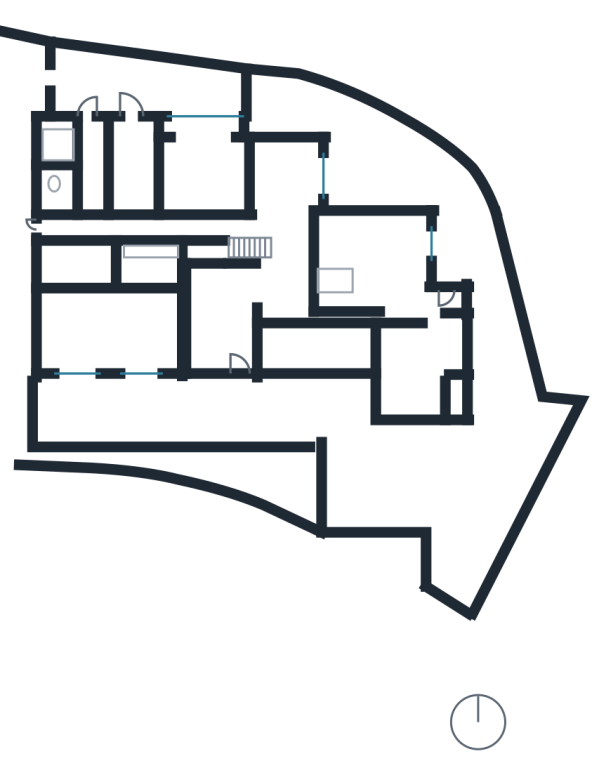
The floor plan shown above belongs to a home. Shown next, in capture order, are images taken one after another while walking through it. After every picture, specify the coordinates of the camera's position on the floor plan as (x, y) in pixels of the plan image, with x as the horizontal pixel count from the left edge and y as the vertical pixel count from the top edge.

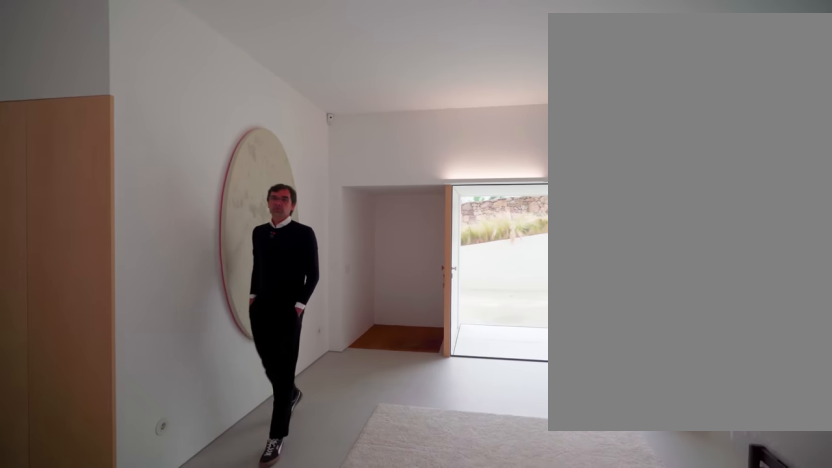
(209, 281)
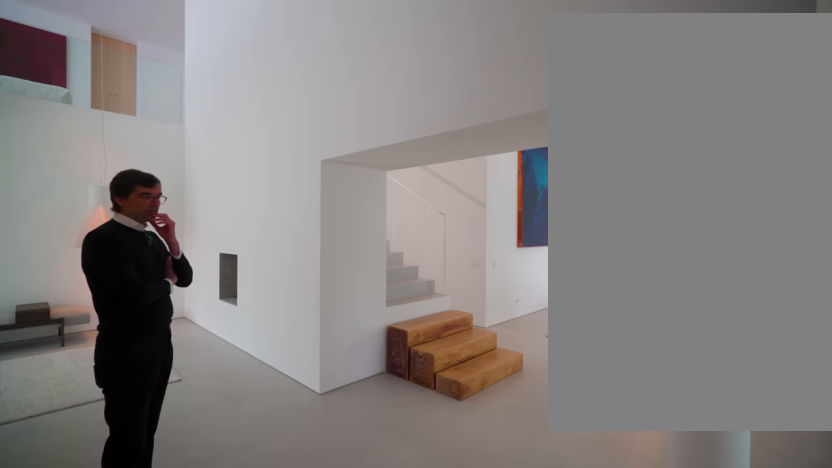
(298, 285)
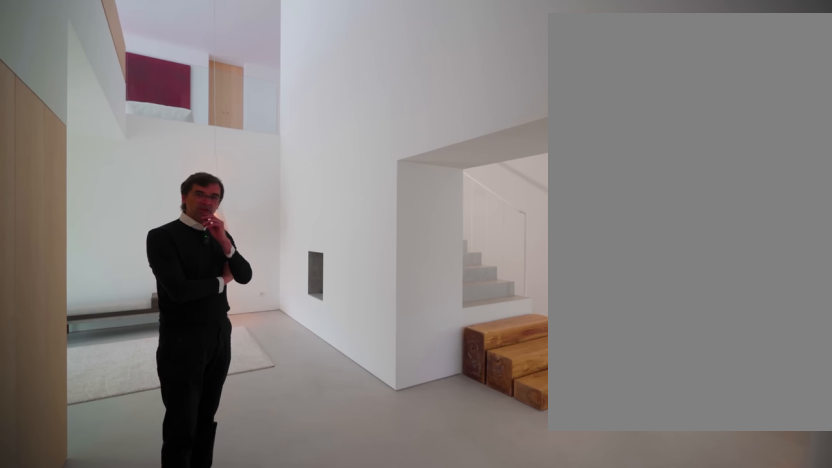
(299, 285)
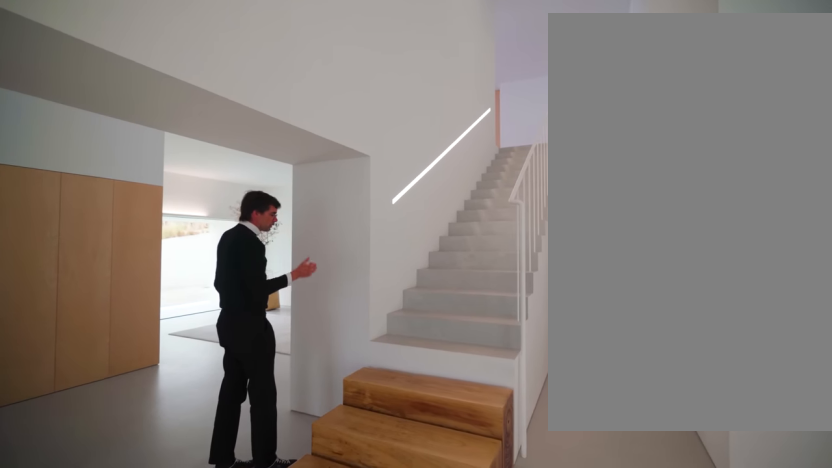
(306, 229)
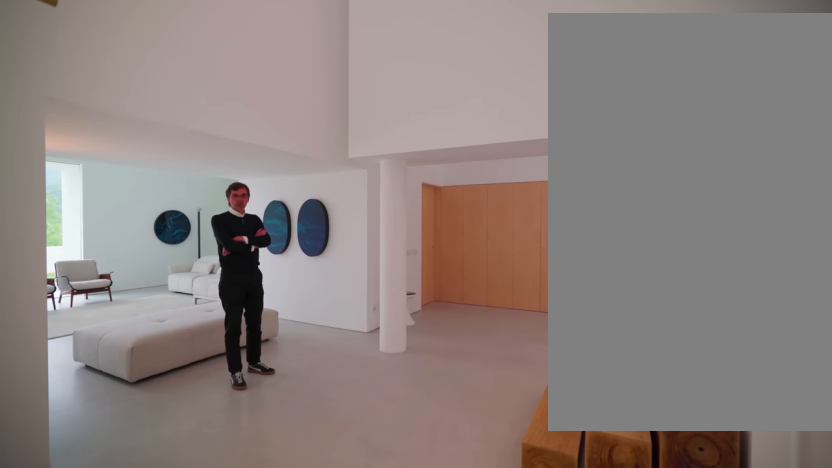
(281, 220)
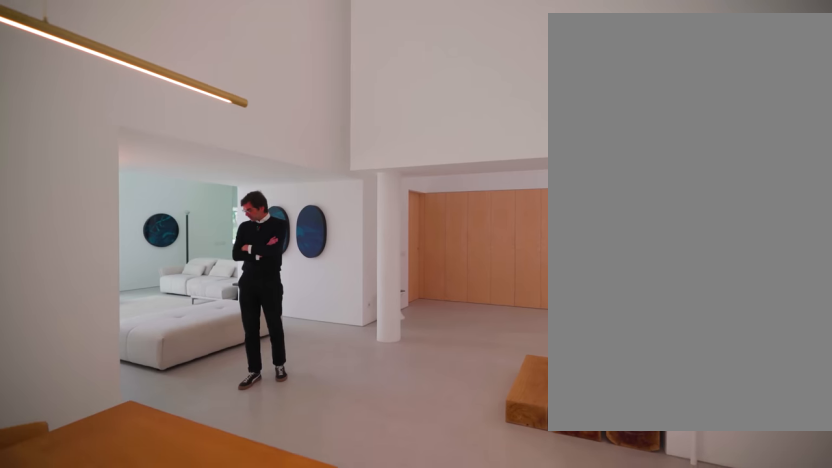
(266, 206)
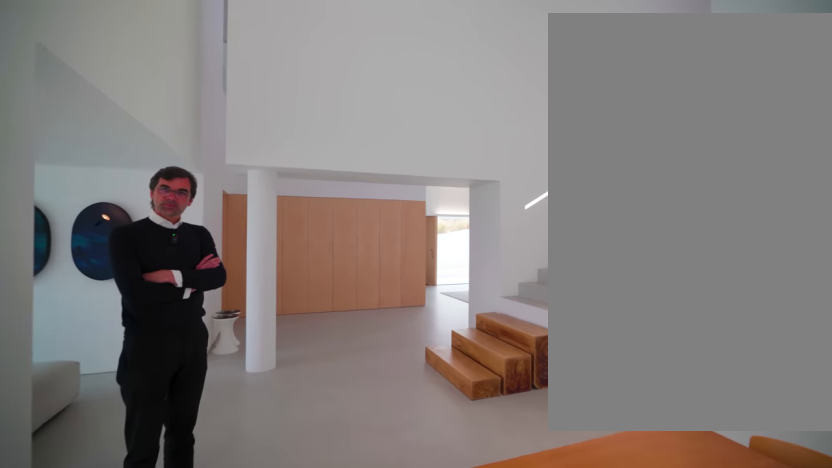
(294, 156)
